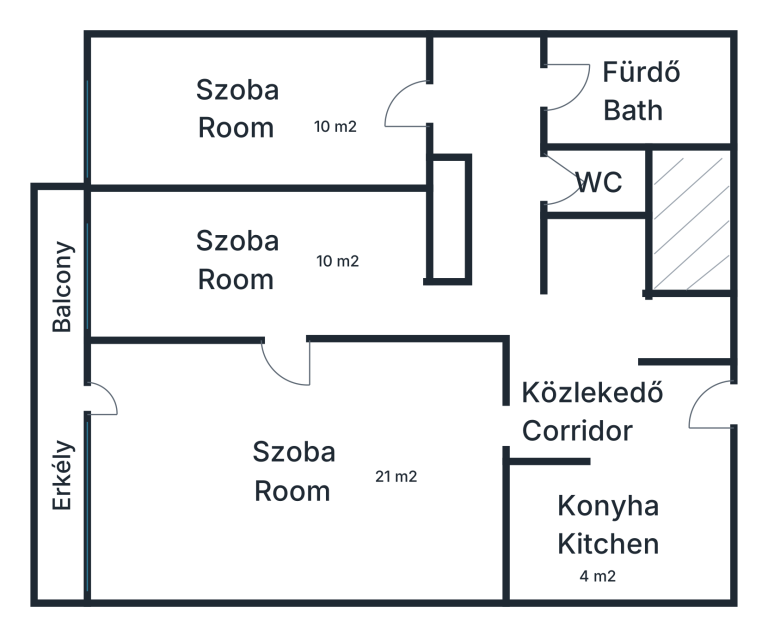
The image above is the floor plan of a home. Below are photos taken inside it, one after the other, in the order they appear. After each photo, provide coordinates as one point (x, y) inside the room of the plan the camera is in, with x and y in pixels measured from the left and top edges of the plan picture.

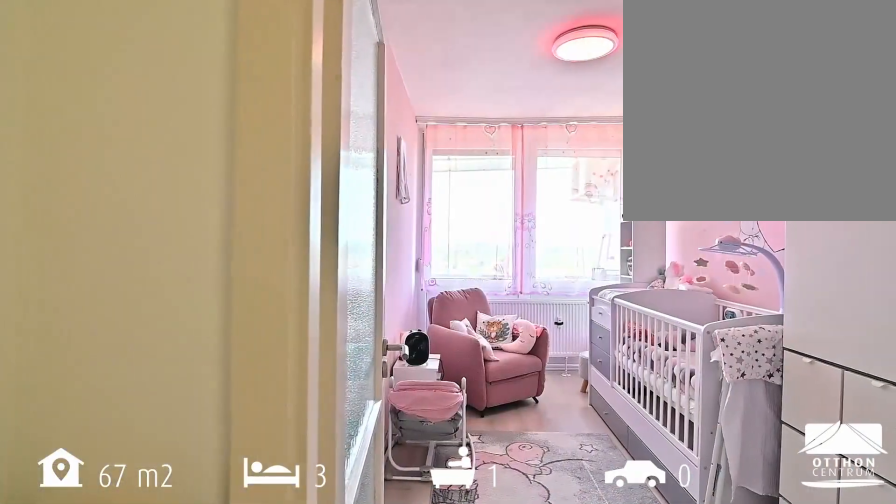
(264, 265)
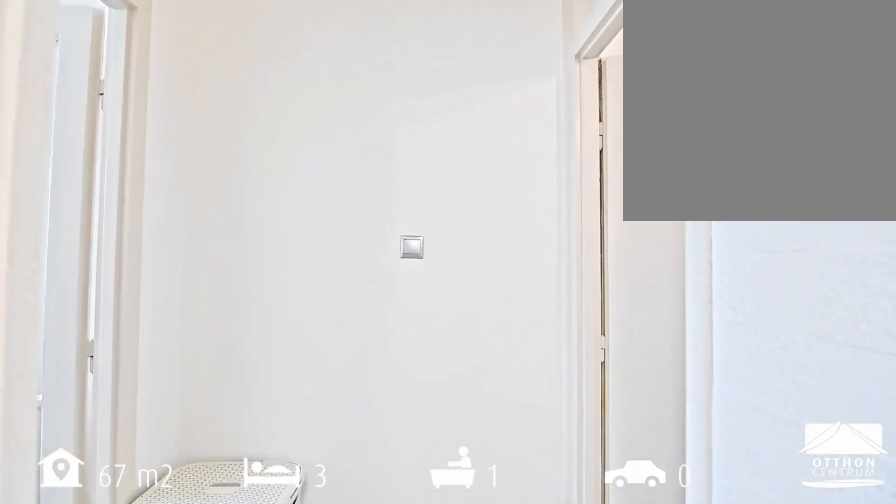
(505, 170)
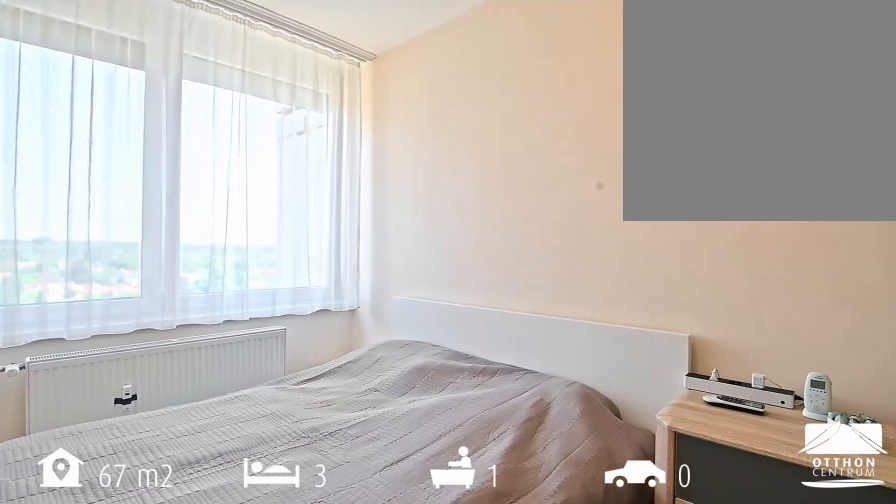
(246, 109)
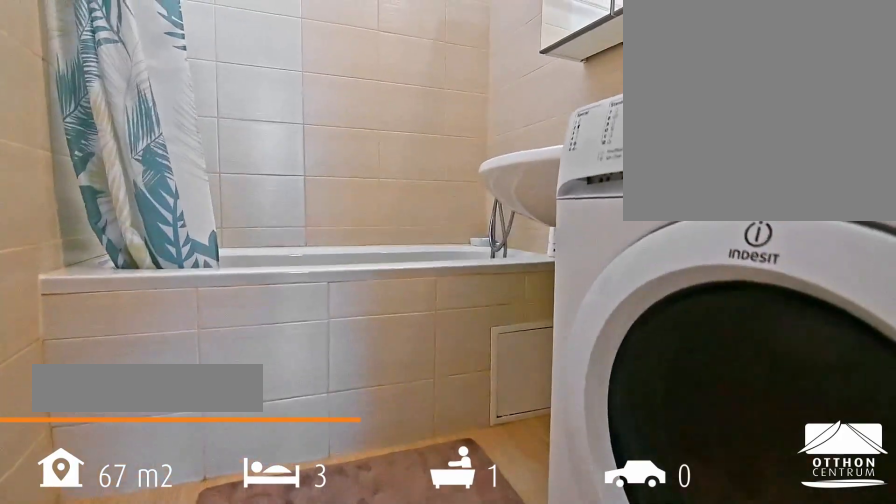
(646, 92)
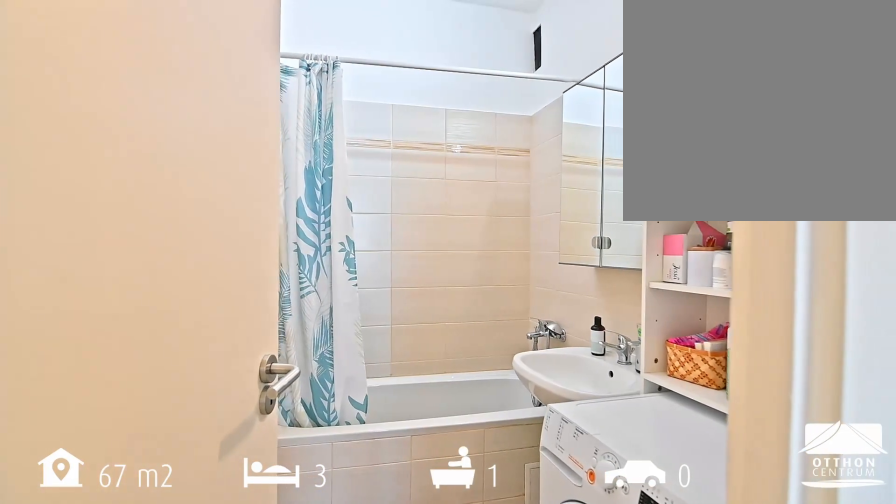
(646, 92)
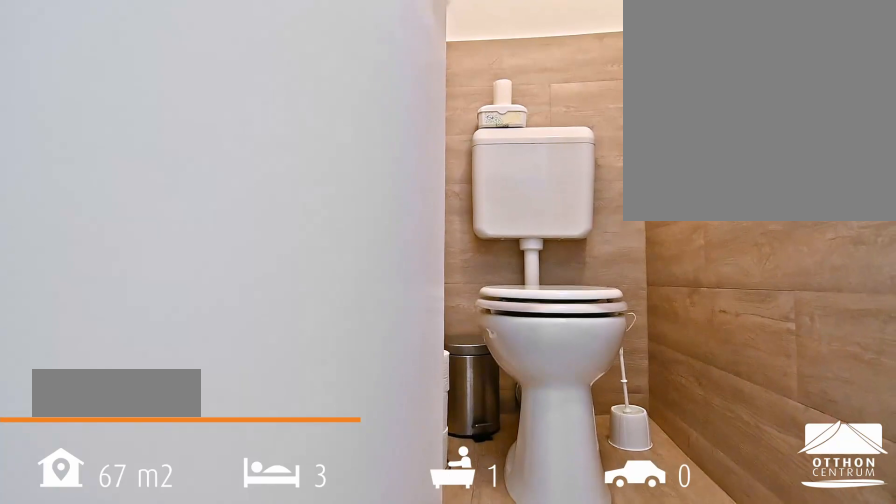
(610, 187)
